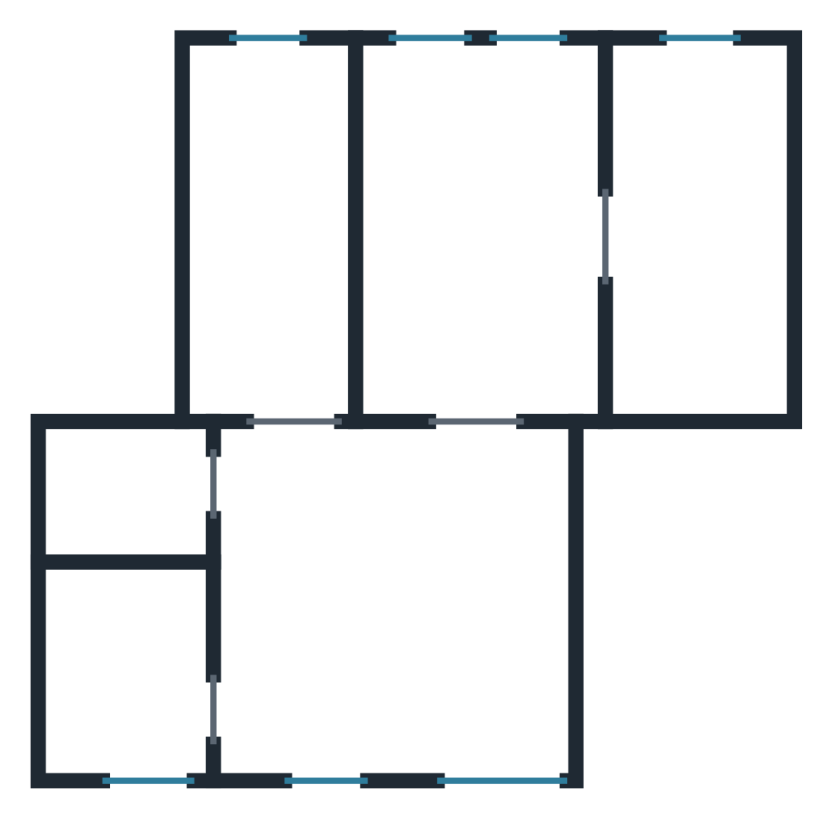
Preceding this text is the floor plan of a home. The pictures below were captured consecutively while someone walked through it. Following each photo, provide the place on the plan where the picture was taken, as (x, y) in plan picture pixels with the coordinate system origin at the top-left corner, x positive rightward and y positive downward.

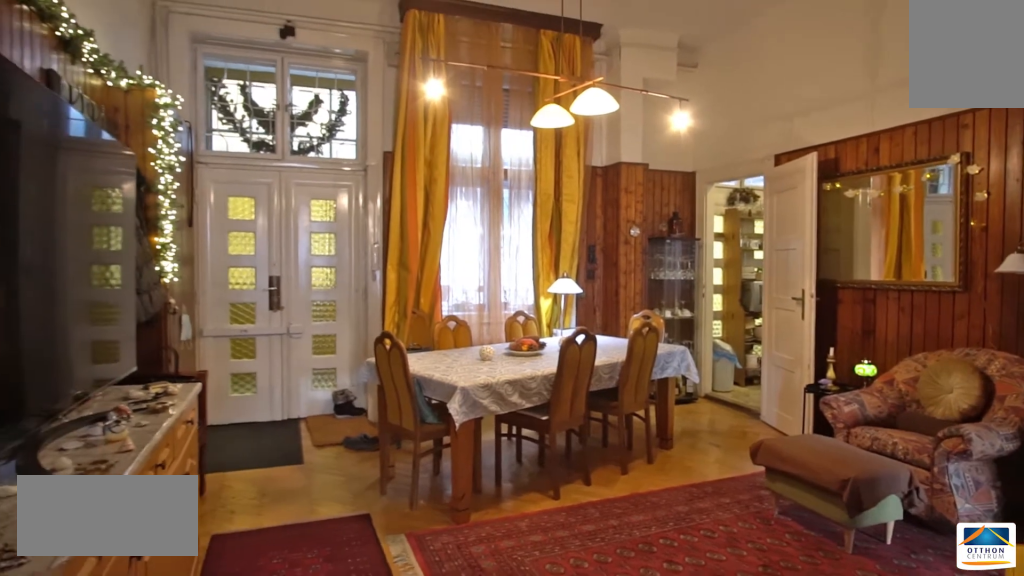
(404, 584)
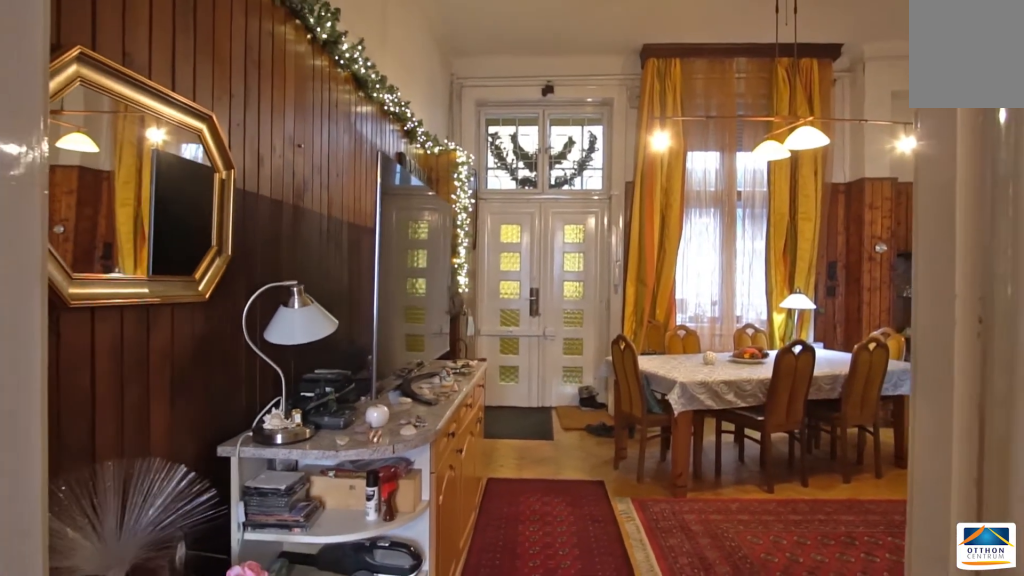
(406, 583)
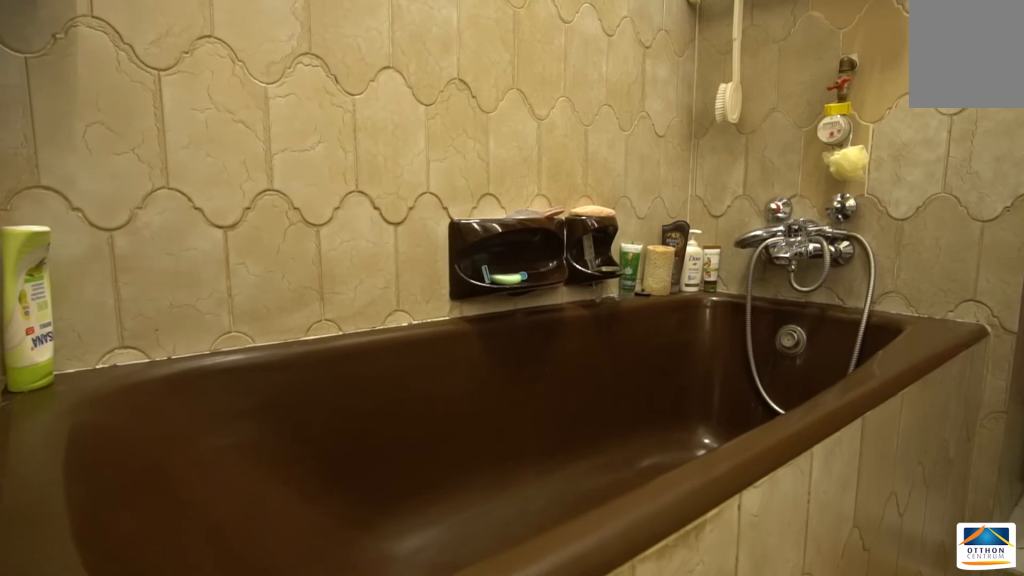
(127, 499)
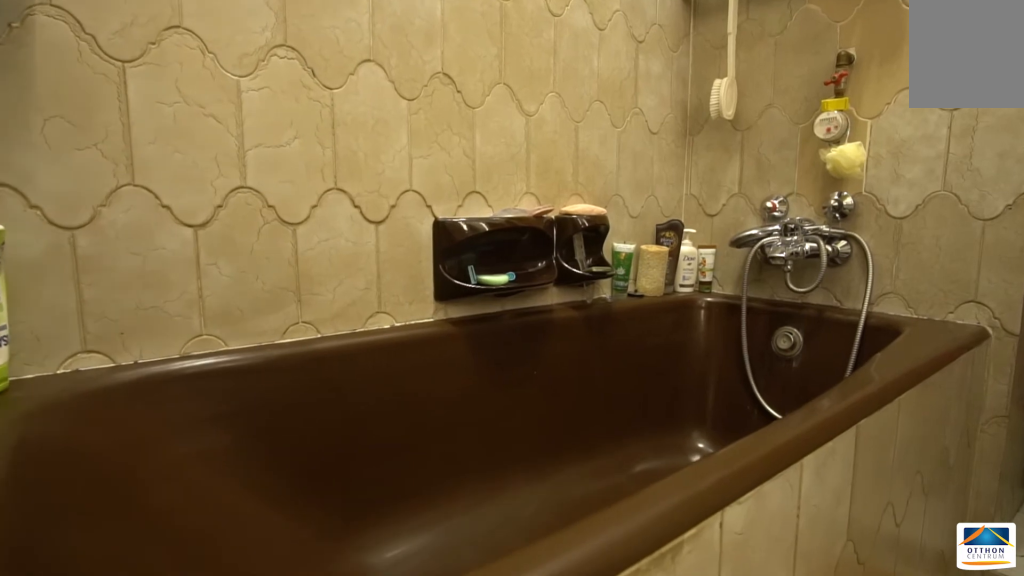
(125, 499)
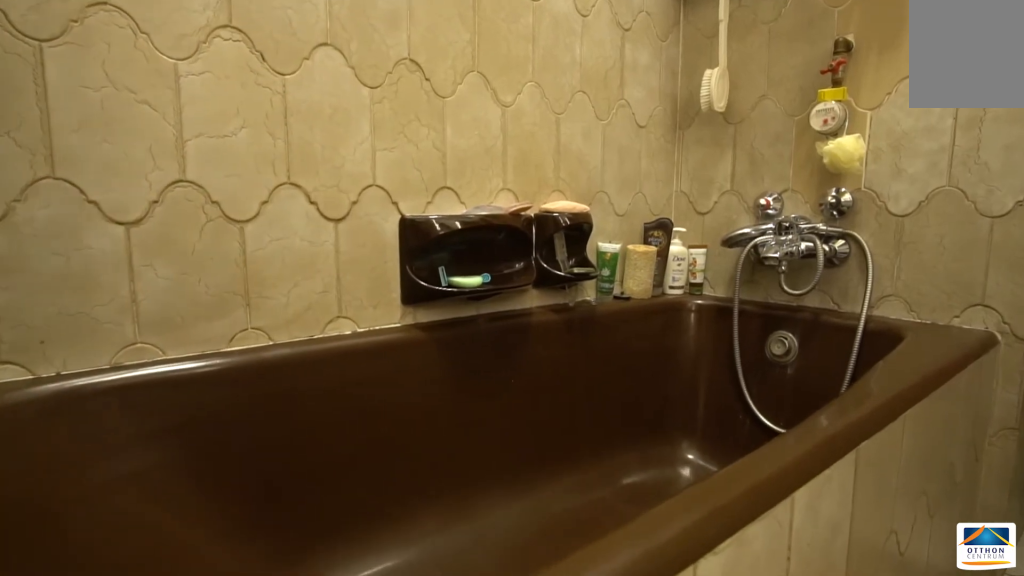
(131, 499)
